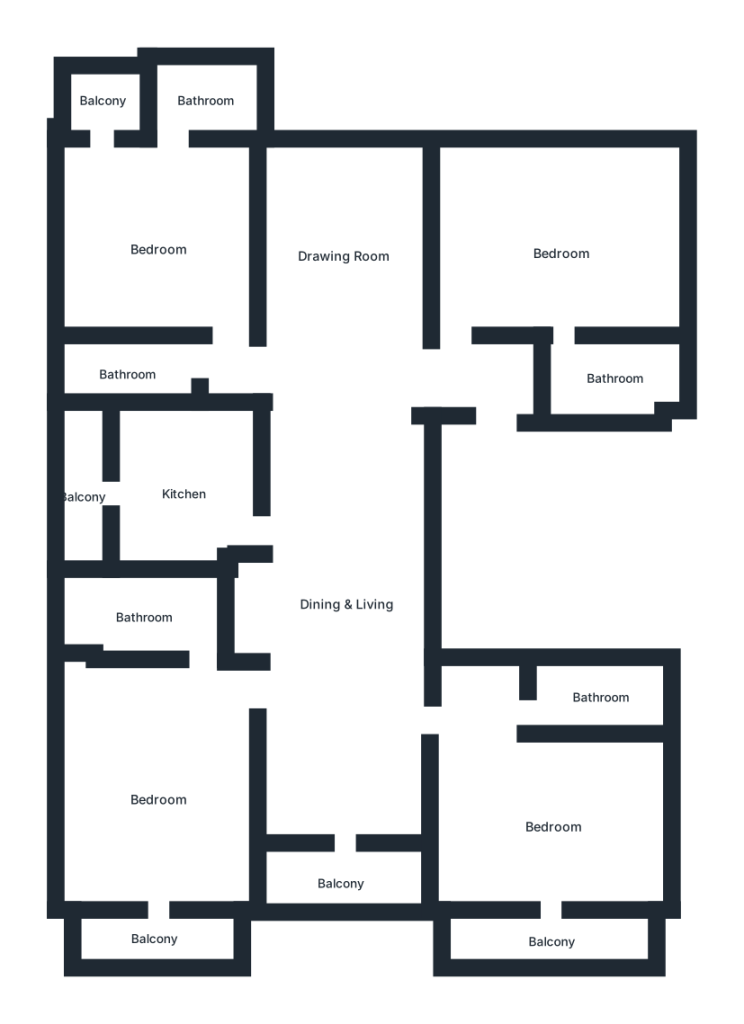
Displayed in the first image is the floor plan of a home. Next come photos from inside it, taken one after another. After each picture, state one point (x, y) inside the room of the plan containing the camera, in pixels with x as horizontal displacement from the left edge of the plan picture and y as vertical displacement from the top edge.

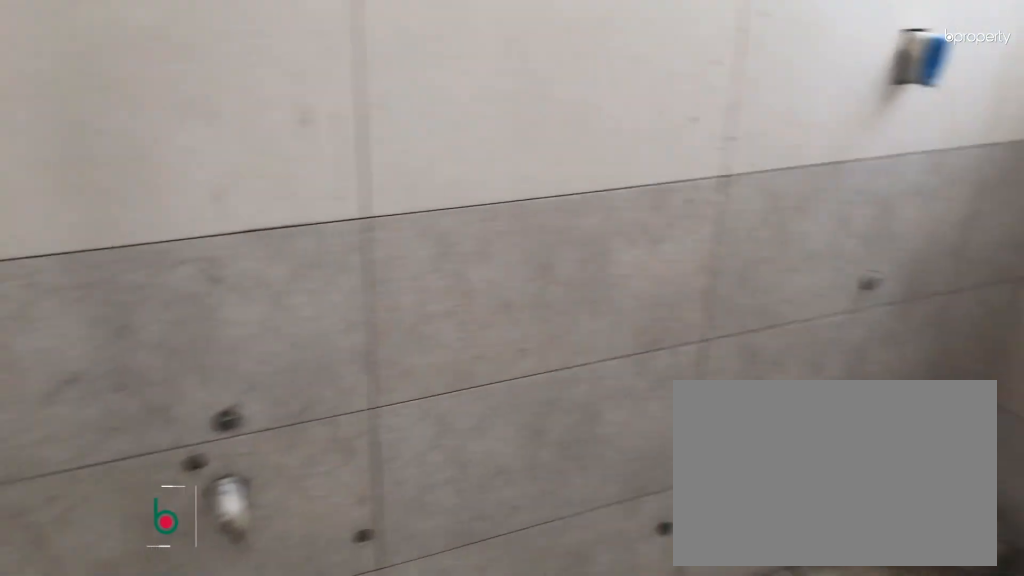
(203, 99)
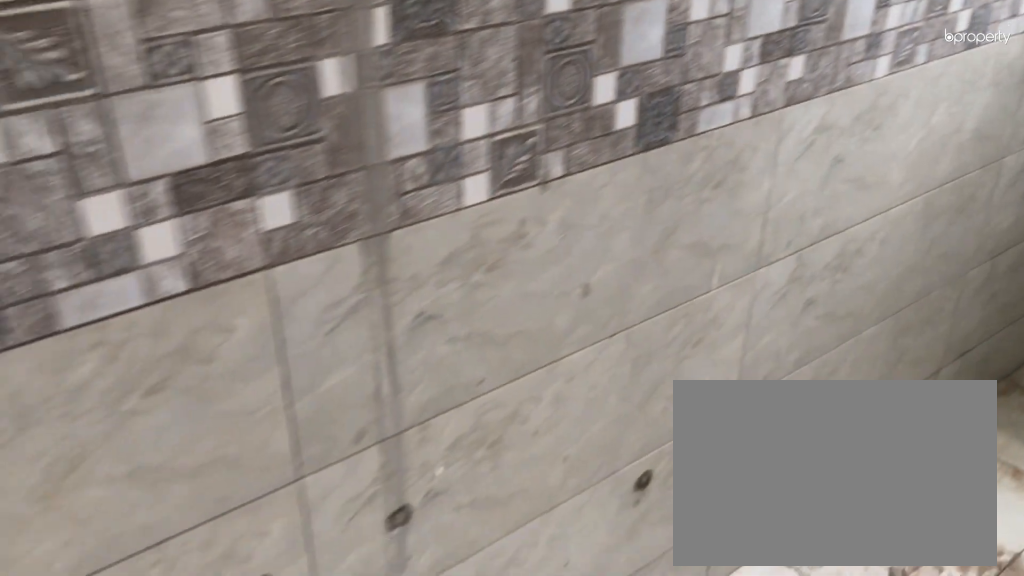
(131, 372)
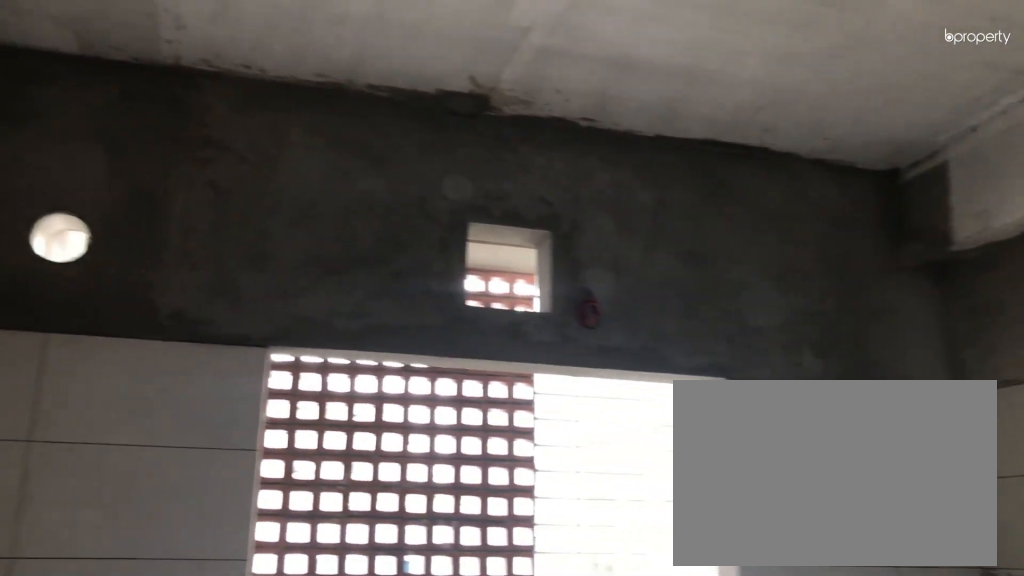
(183, 495)
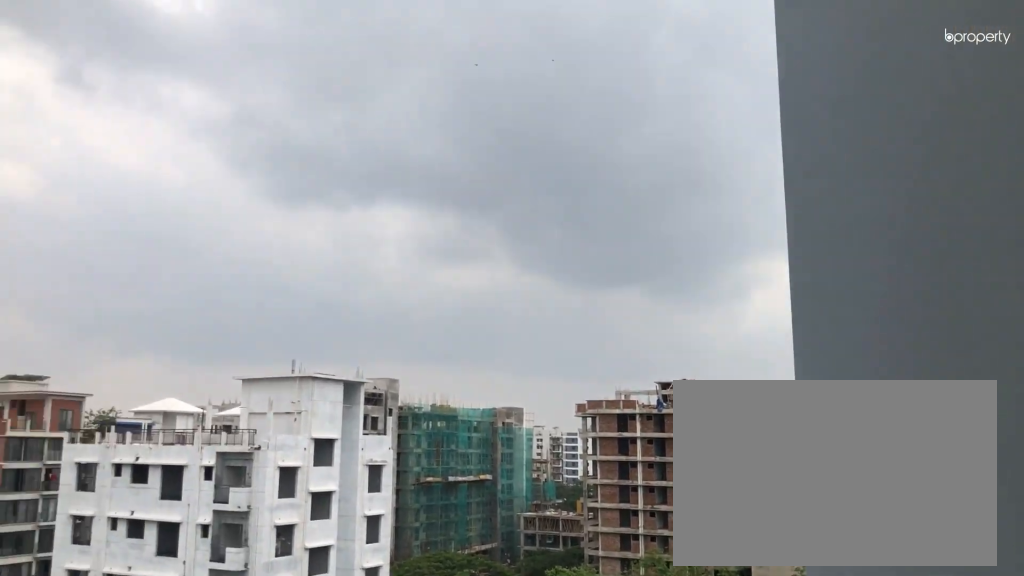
(155, 937)
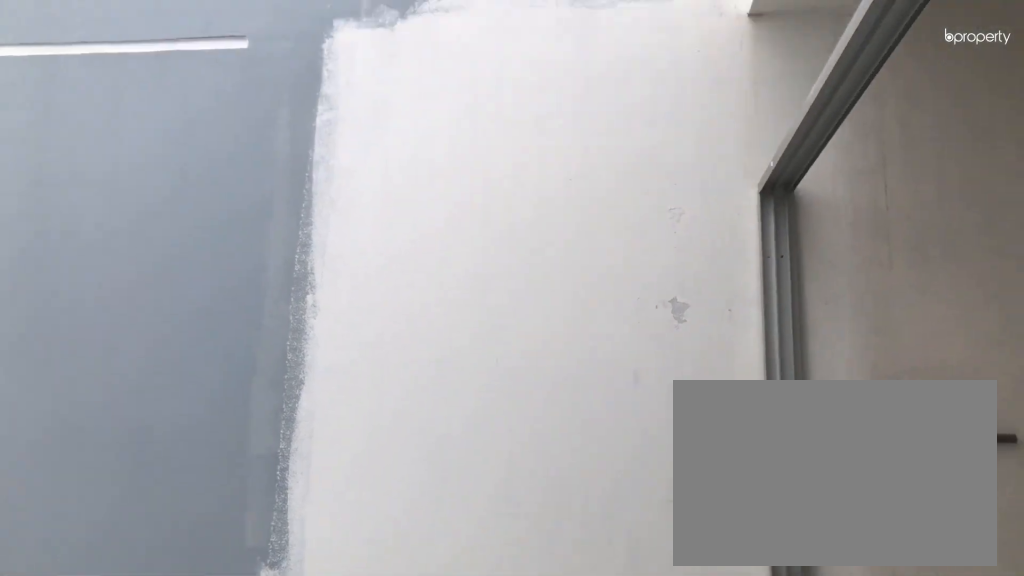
(343, 883)
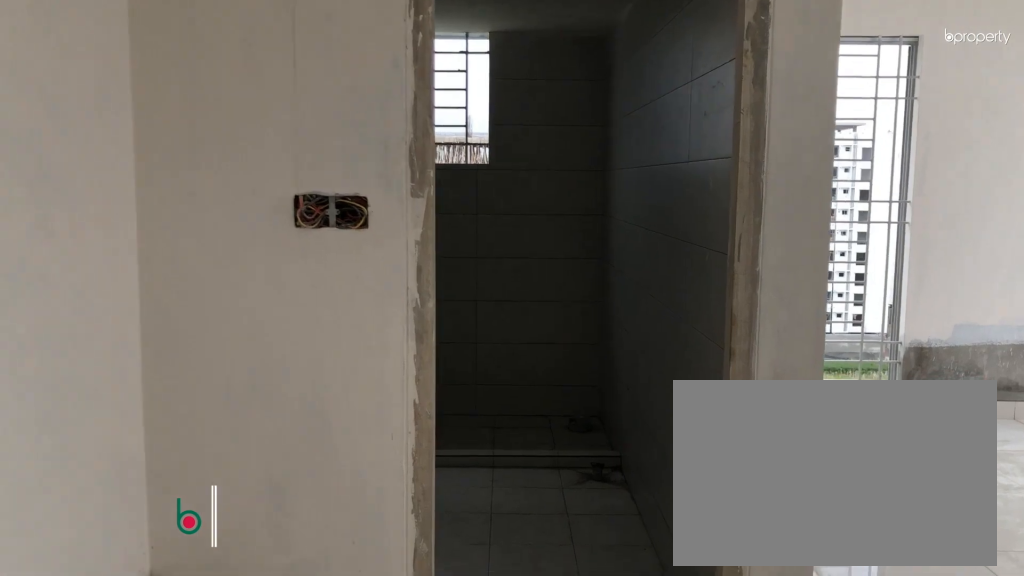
(555, 827)
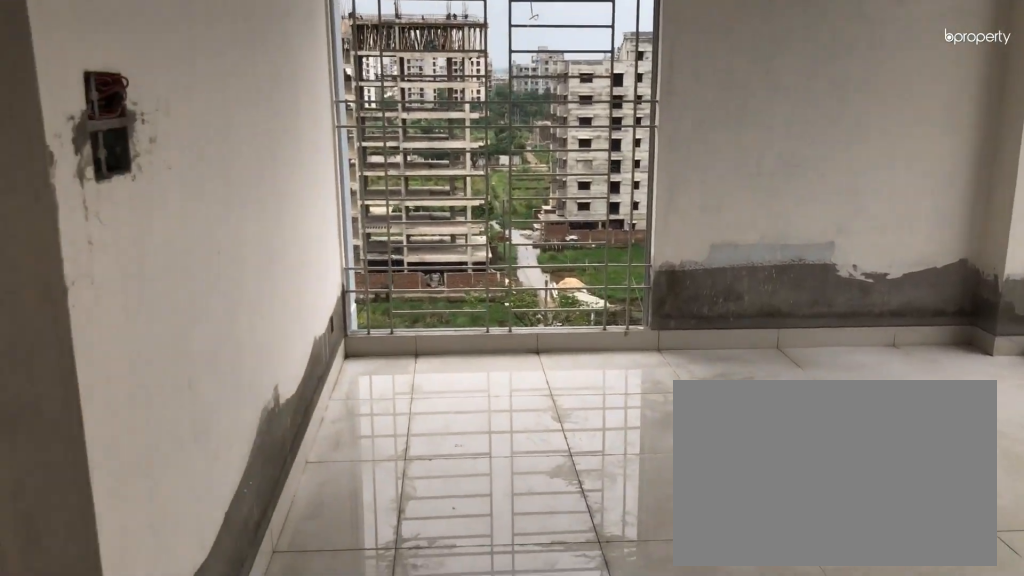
(555, 827)
